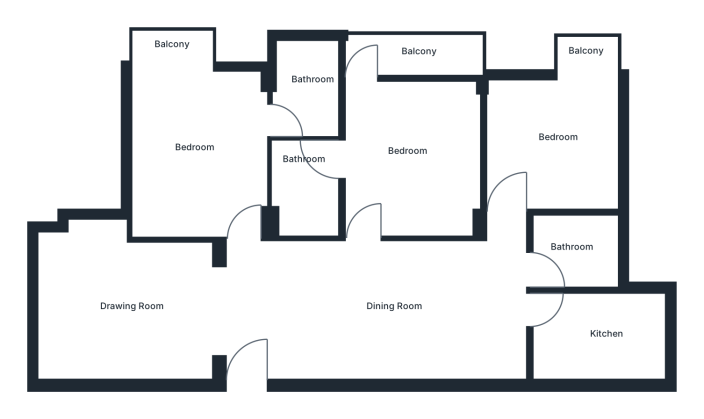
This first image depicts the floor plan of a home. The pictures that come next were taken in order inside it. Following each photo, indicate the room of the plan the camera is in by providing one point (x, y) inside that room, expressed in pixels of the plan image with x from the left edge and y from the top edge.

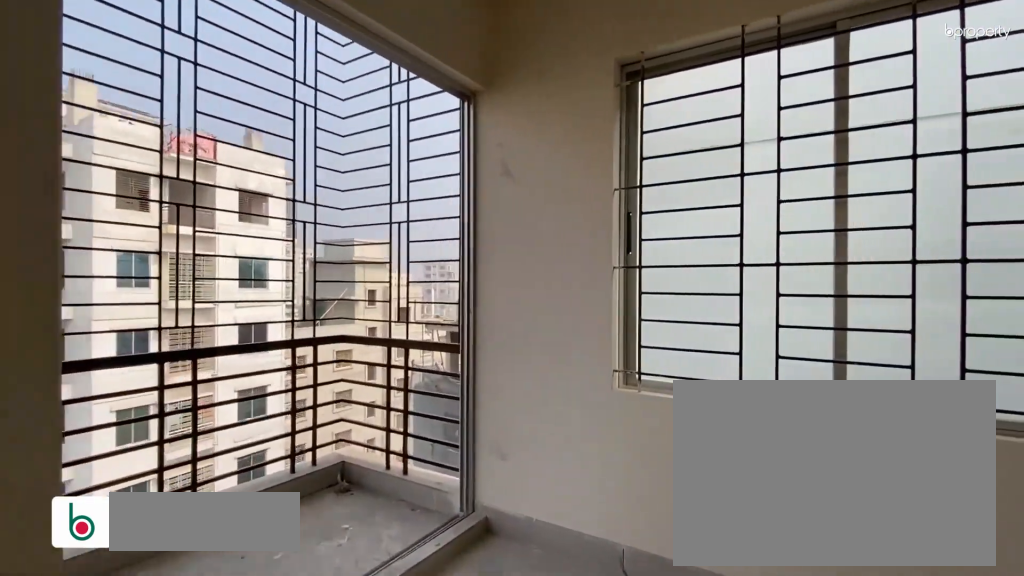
(564, 137)
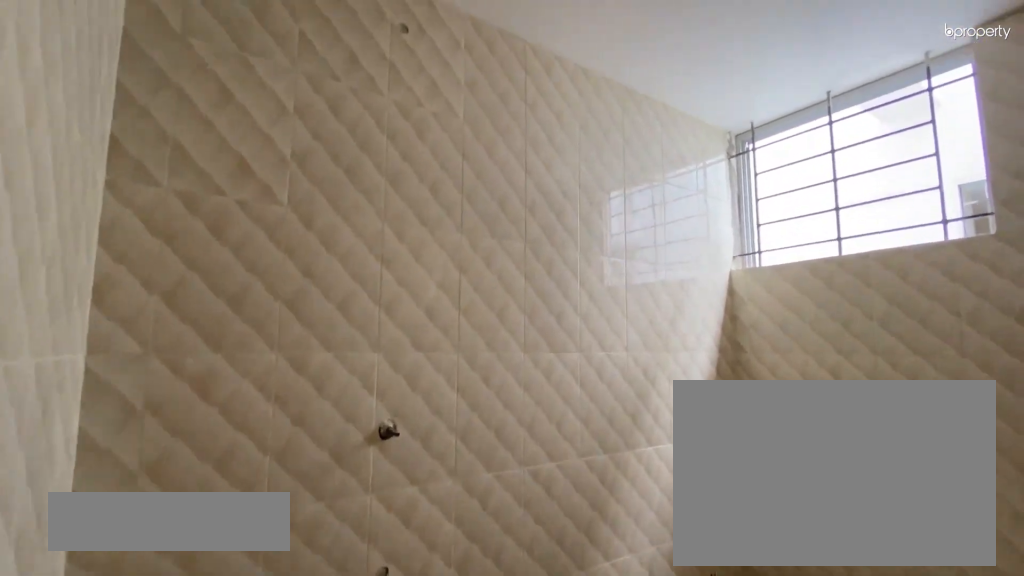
(569, 254)
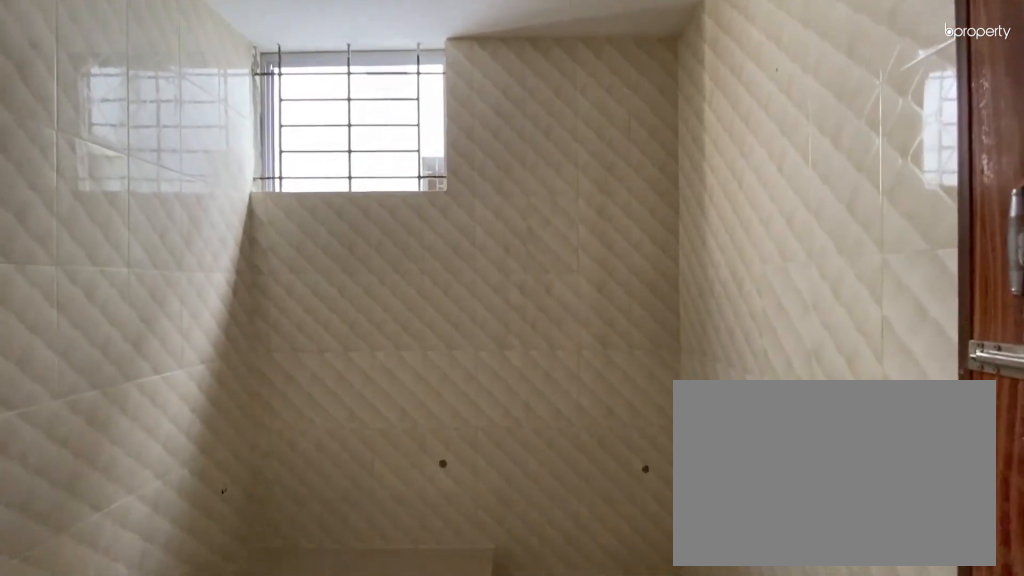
(569, 254)
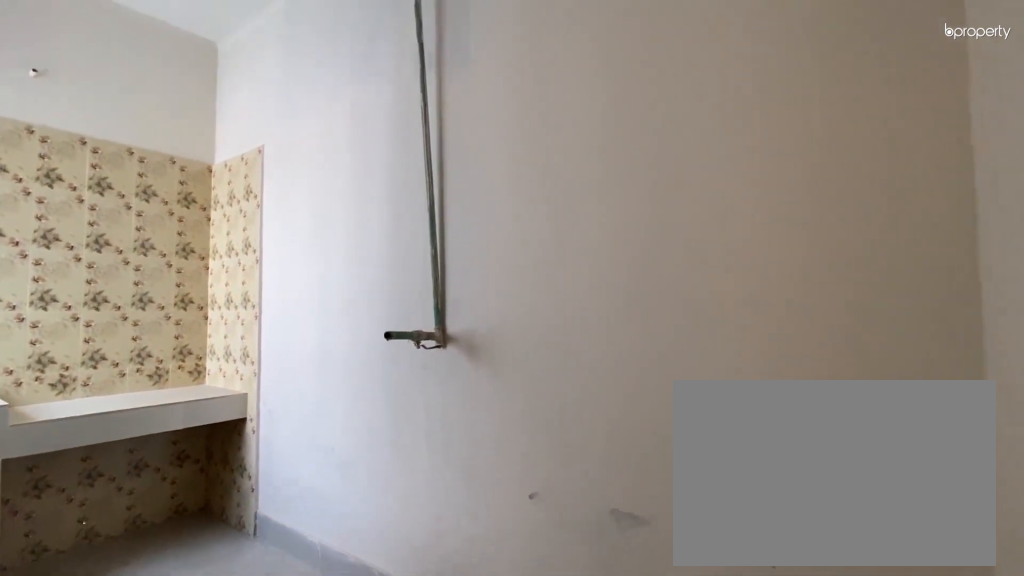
(591, 335)
